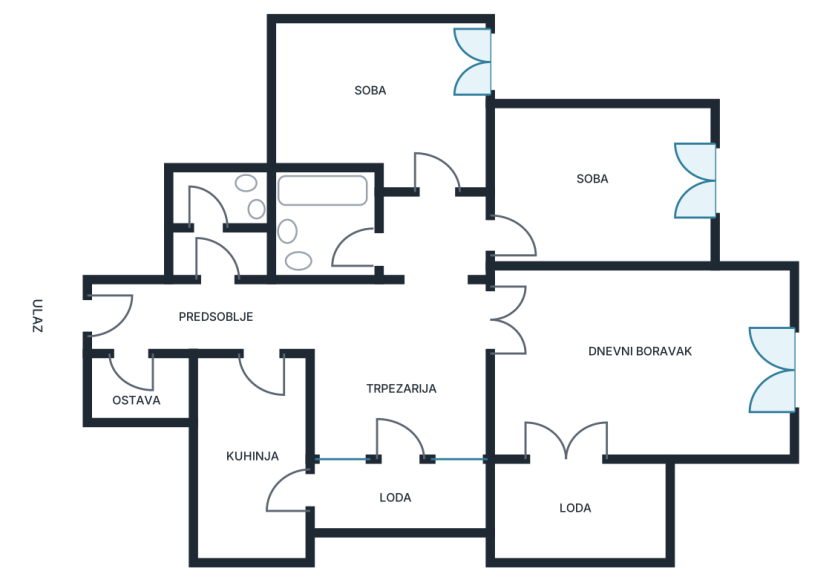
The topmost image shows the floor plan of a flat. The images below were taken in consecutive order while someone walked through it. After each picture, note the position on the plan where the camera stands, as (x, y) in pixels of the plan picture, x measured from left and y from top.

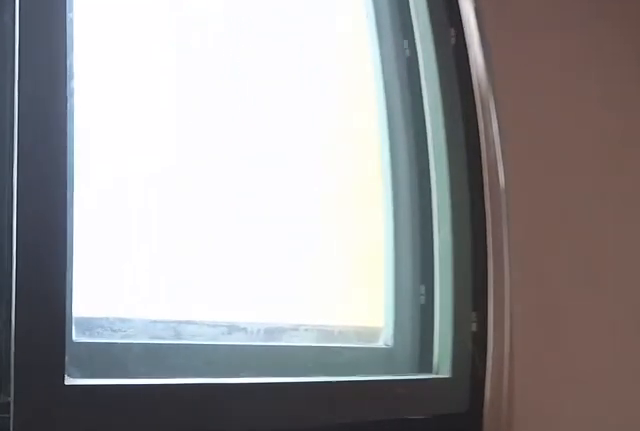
(701, 366)
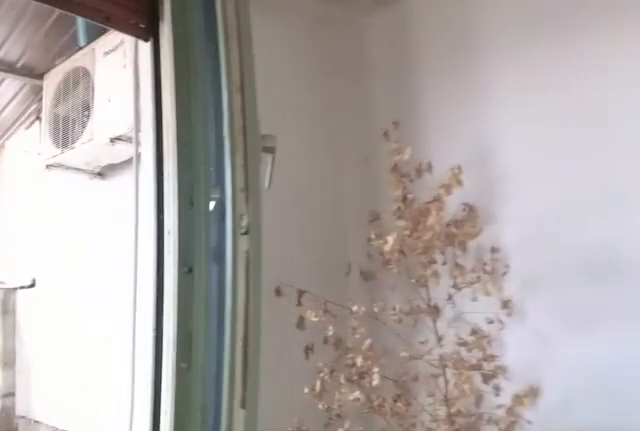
(590, 390)
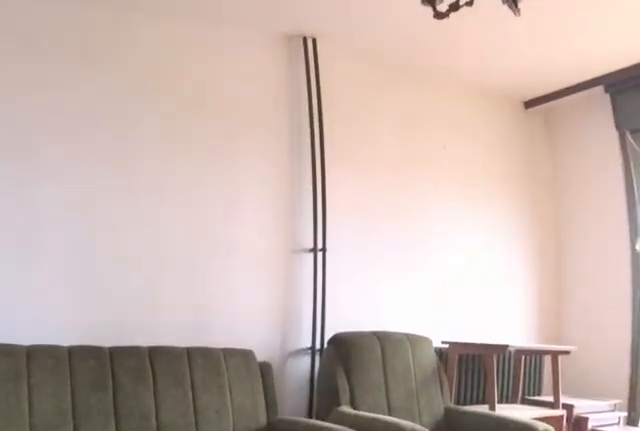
(589, 426)
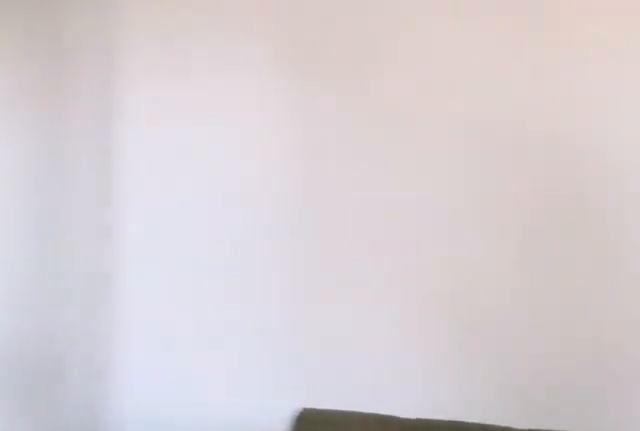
(582, 352)
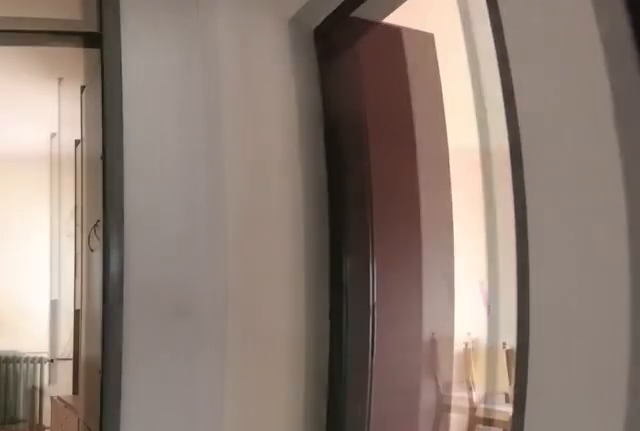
(439, 328)
